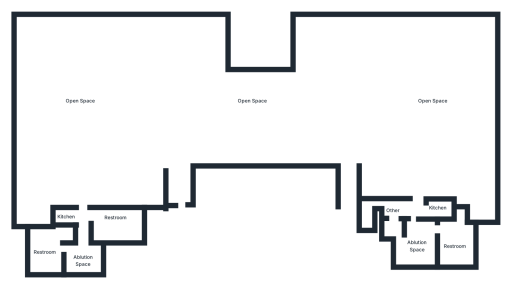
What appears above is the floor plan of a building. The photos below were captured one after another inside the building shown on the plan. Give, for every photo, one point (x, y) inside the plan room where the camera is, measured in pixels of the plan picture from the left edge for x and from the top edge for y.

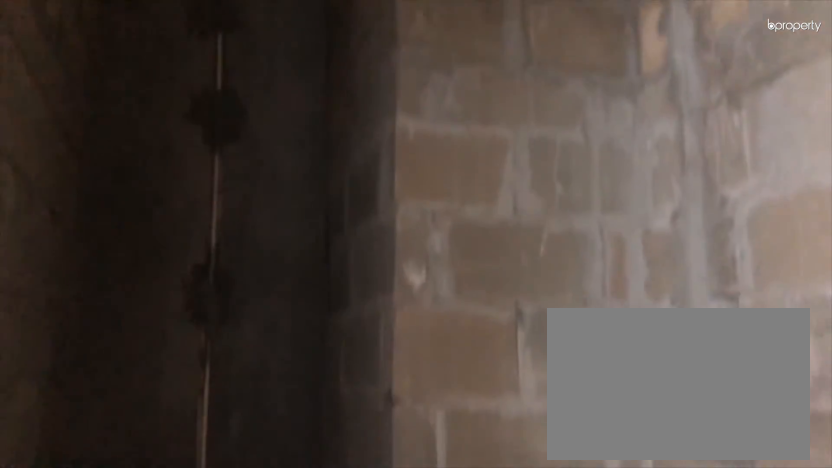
(417, 211)
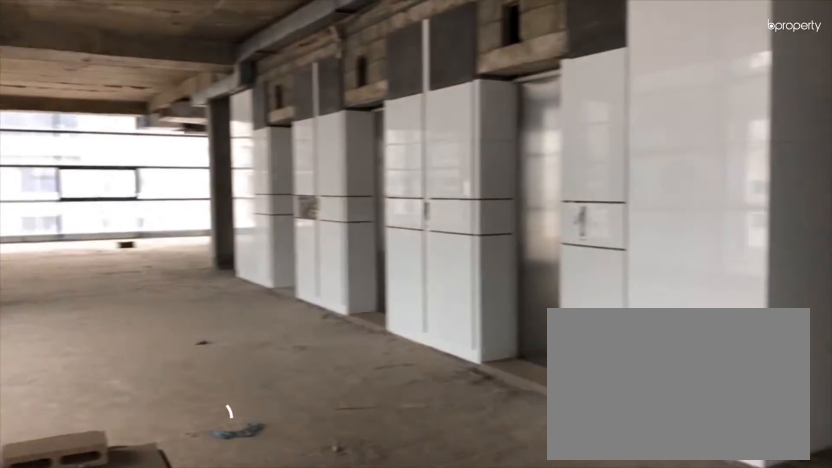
(91, 116)
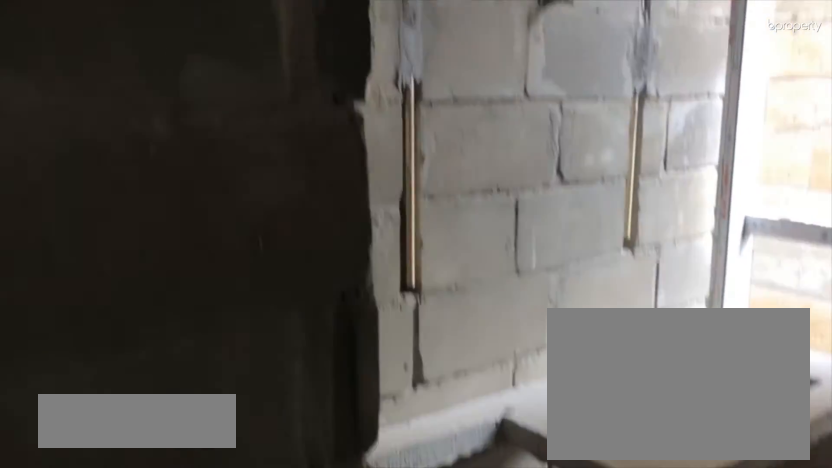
(68, 253)
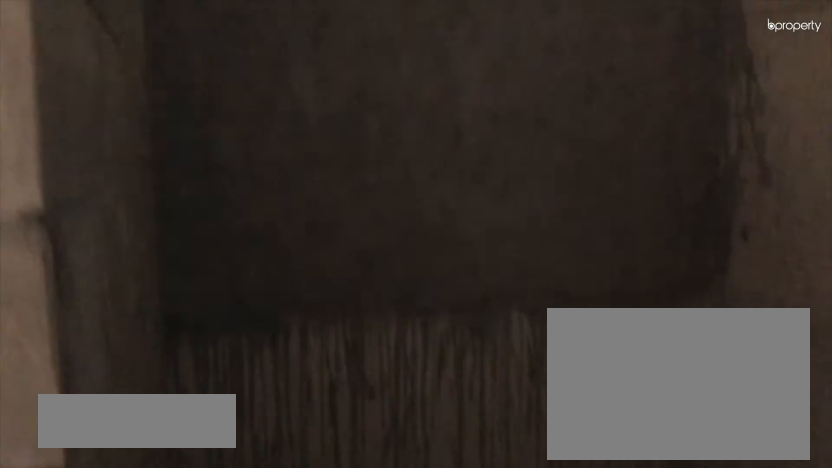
(68, 253)
